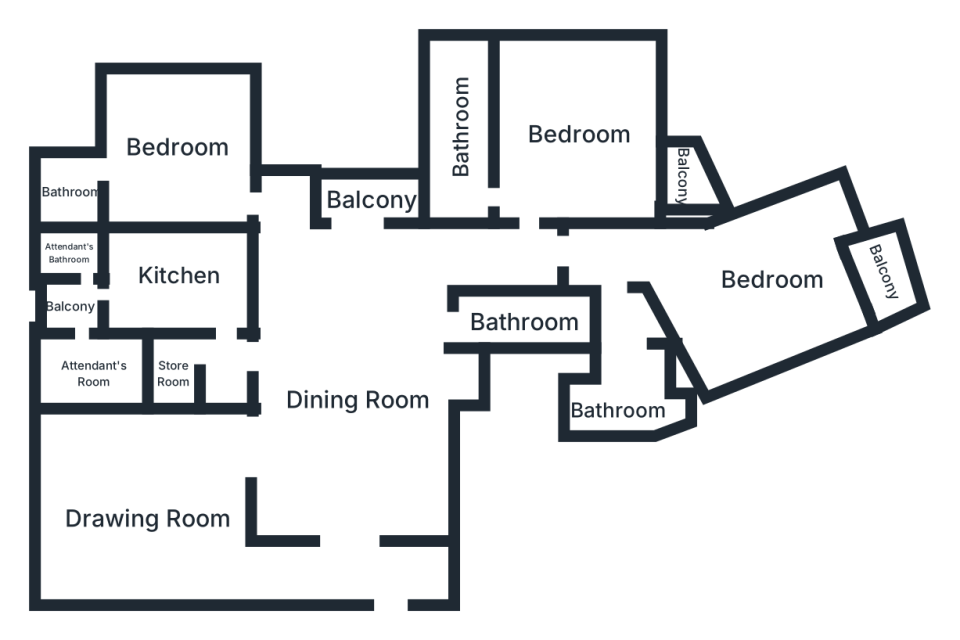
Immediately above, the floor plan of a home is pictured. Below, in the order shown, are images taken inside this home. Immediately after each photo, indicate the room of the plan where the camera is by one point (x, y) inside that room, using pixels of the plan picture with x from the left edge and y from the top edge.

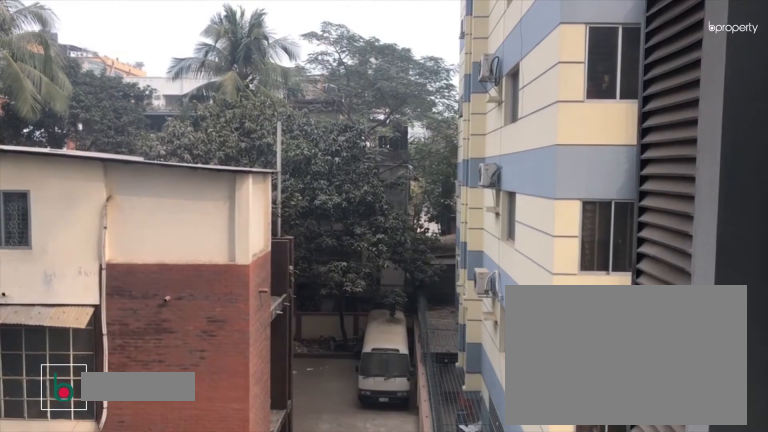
(372, 202)
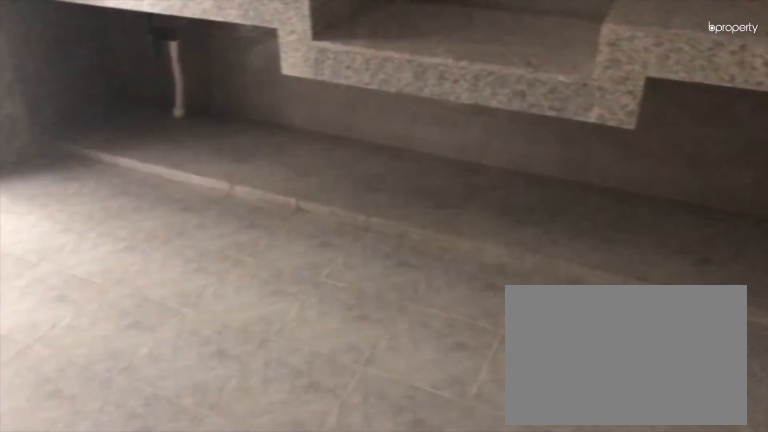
(178, 279)
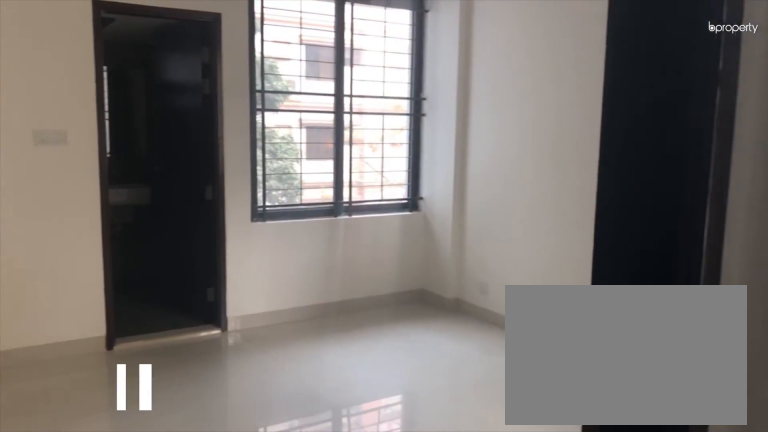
(176, 150)
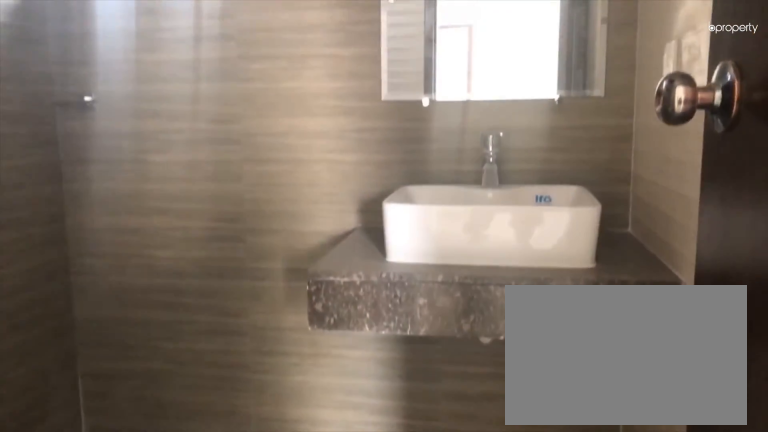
(77, 192)
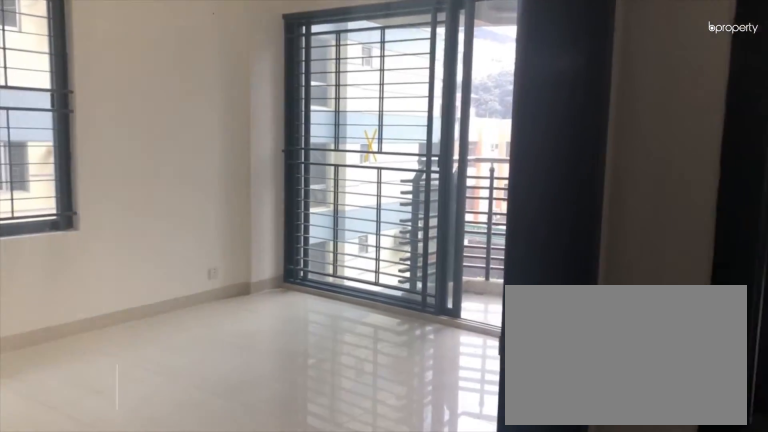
(579, 138)
